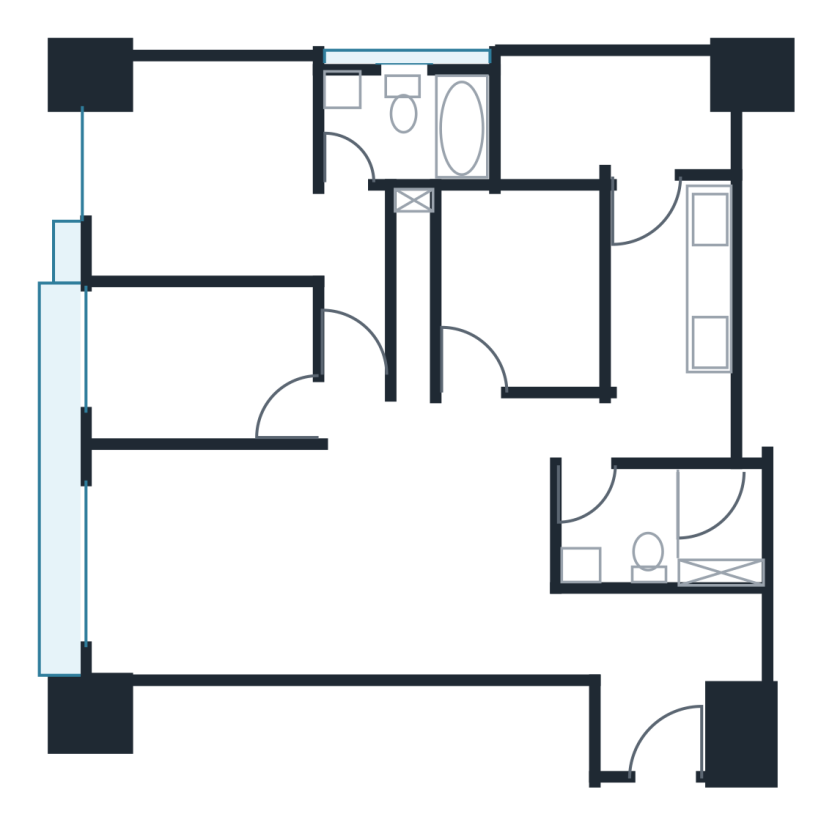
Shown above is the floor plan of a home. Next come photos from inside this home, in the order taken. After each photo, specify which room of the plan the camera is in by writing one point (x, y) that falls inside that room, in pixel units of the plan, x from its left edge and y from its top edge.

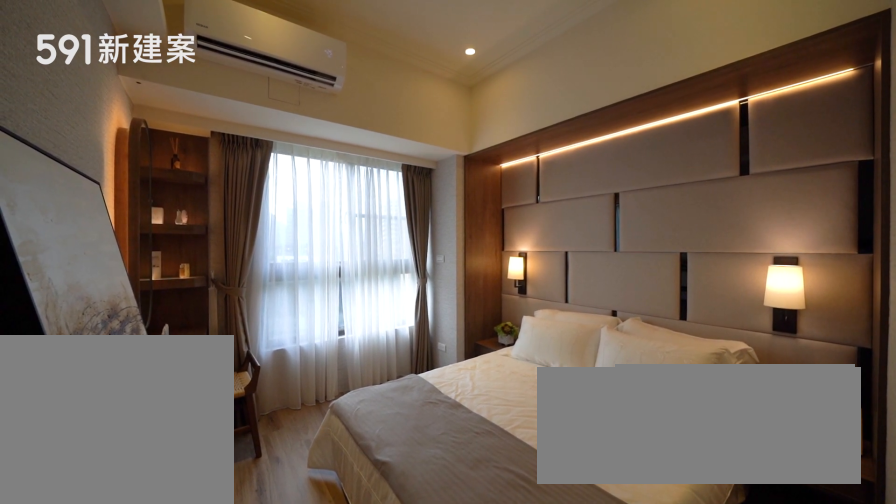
(249, 201)
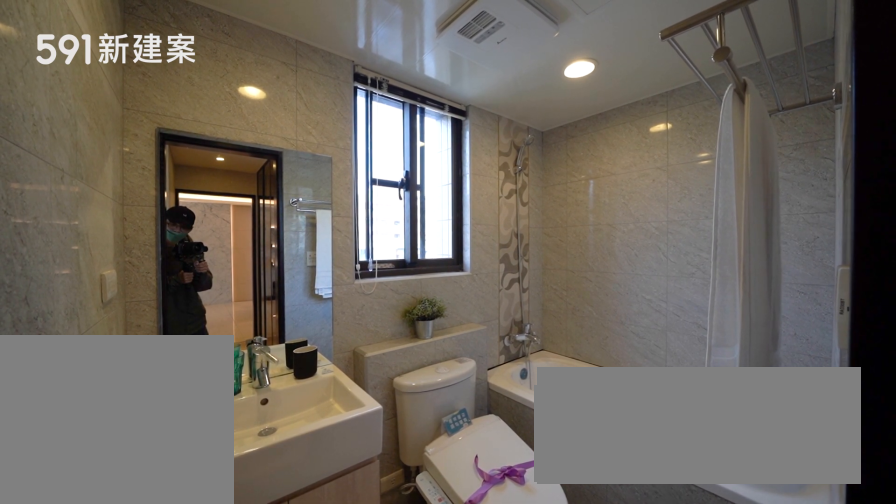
(415, 119)
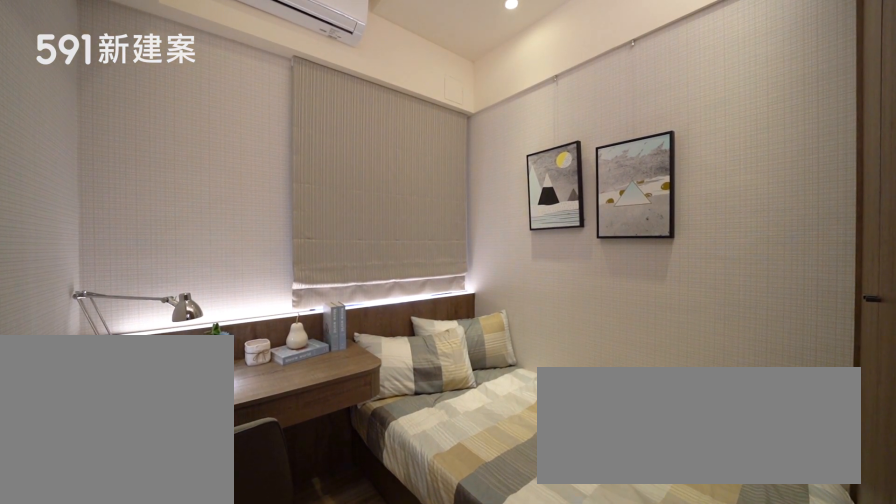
(526, 289)
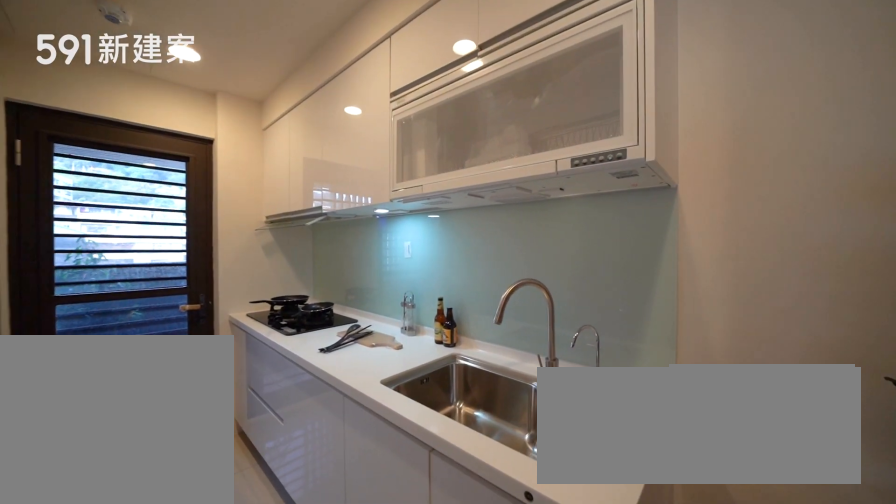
(677, 327)
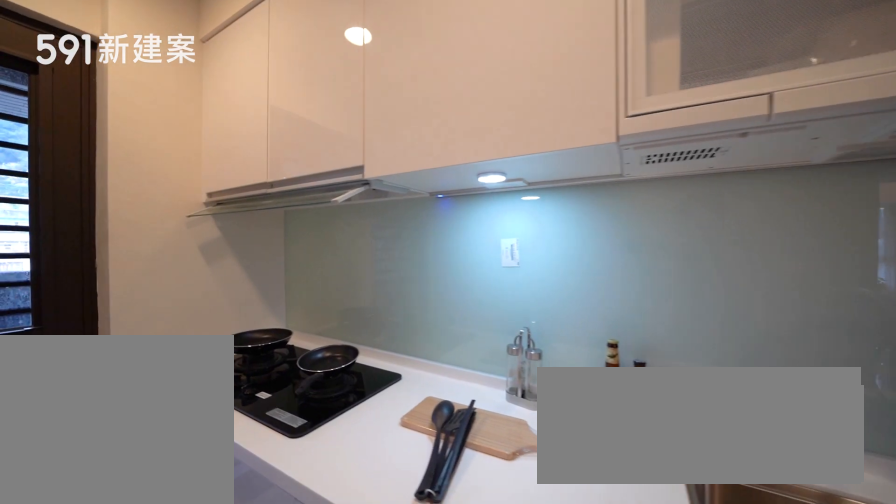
(677, 327)
